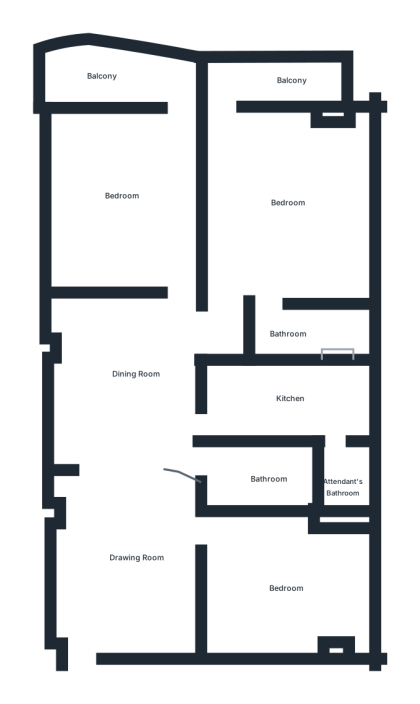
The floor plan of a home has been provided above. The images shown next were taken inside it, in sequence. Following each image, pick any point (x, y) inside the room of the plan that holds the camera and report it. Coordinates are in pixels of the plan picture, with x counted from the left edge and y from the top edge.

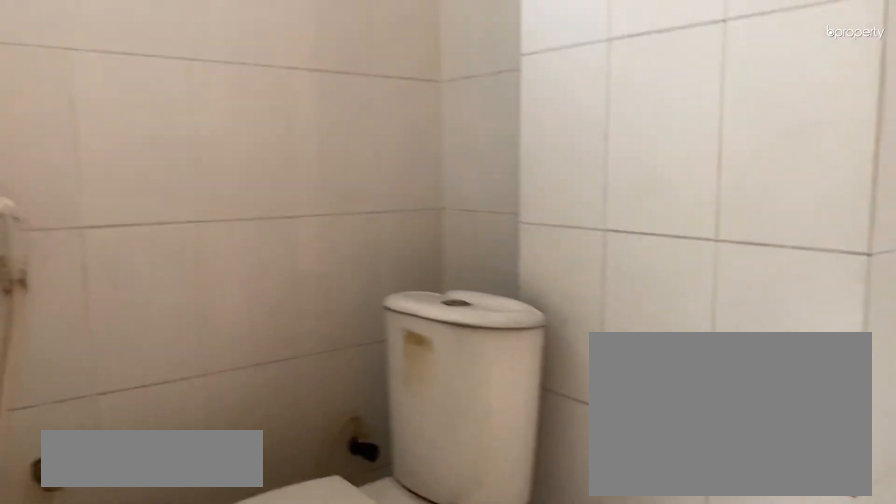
(302, 334)
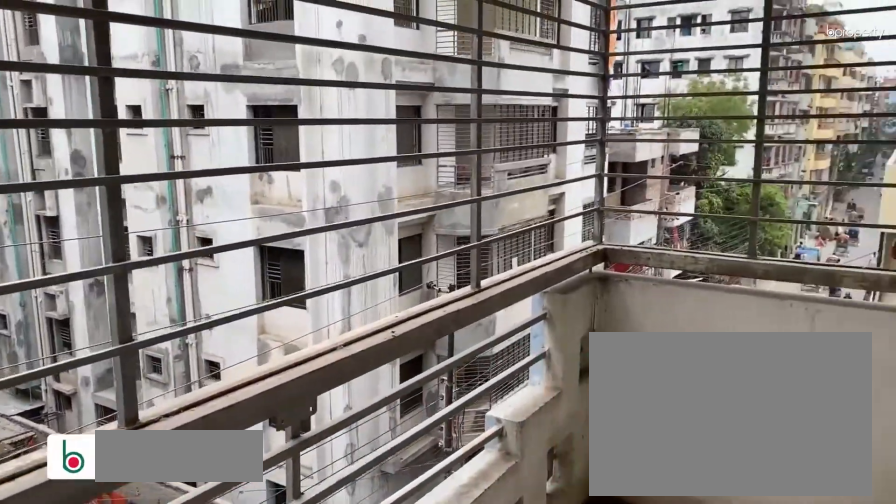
(288, 86)
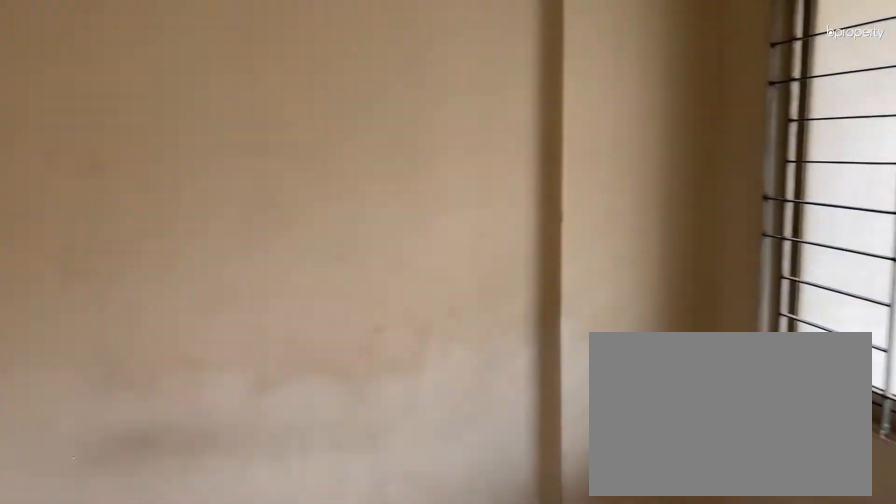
(124, 186)
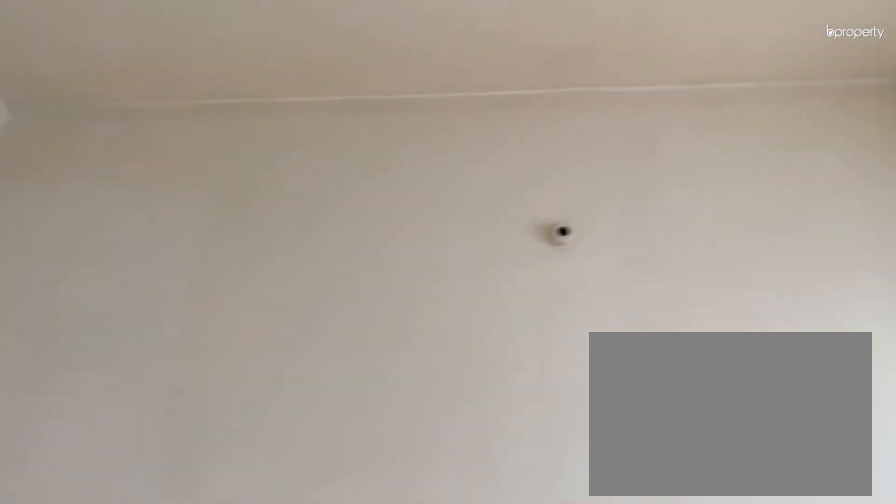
(124, 186)
